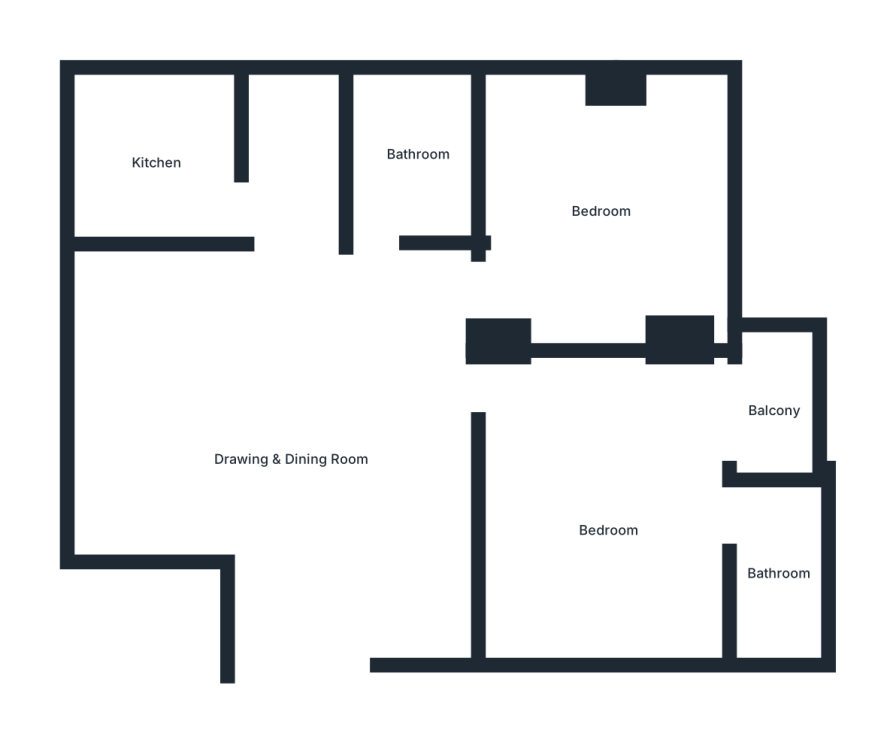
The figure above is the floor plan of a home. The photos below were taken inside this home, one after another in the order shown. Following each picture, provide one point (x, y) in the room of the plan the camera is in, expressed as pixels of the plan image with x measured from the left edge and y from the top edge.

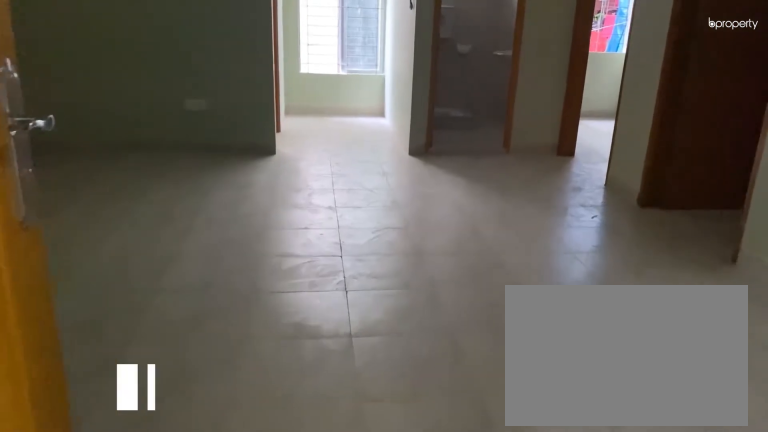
(302, 648)
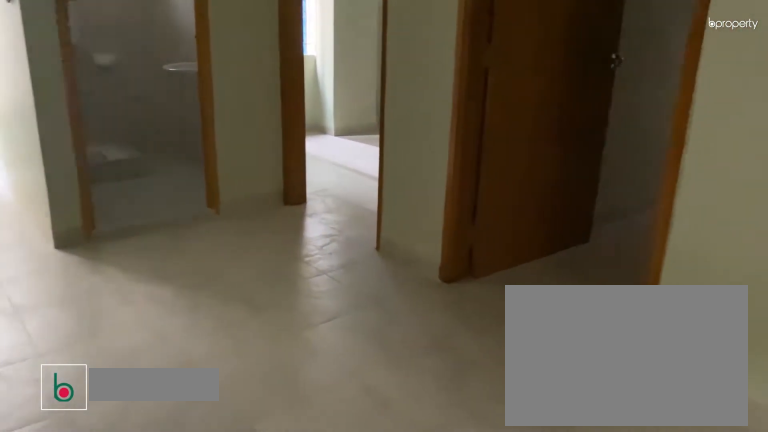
(299, 467)
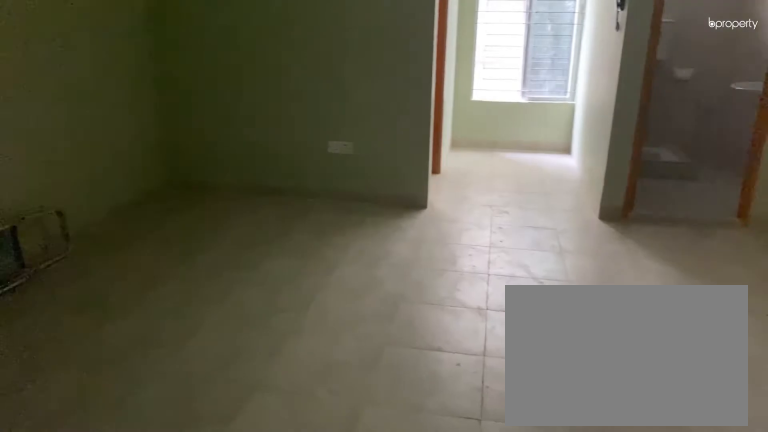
(299, 467)
